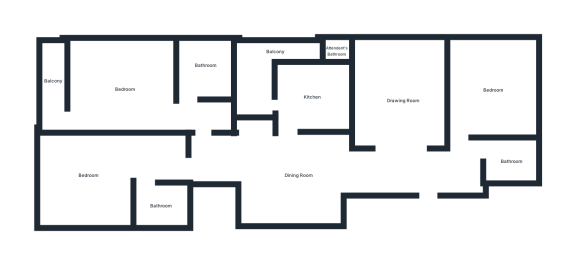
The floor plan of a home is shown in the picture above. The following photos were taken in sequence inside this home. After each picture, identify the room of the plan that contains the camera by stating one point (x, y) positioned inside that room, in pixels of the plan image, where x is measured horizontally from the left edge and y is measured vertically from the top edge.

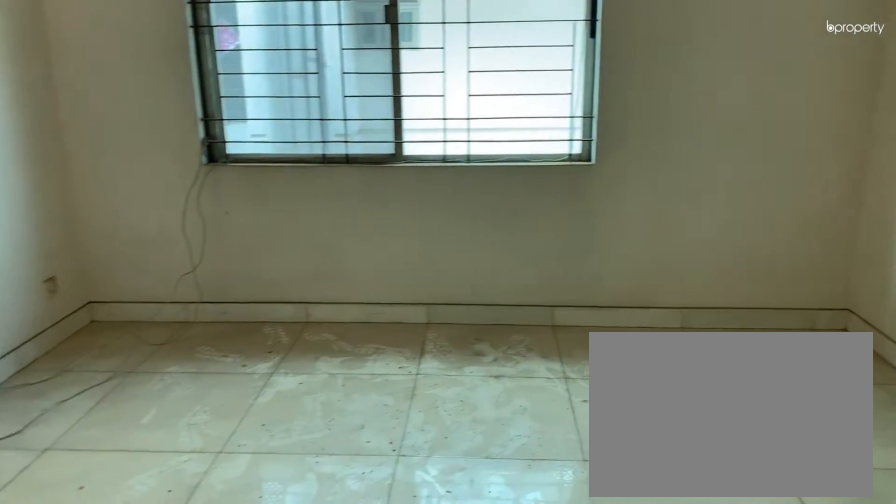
(404, 95)
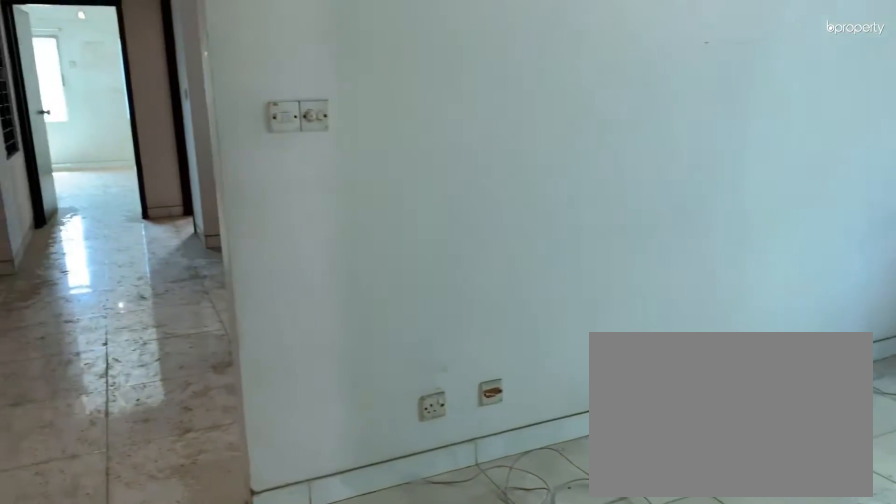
(404, 95)
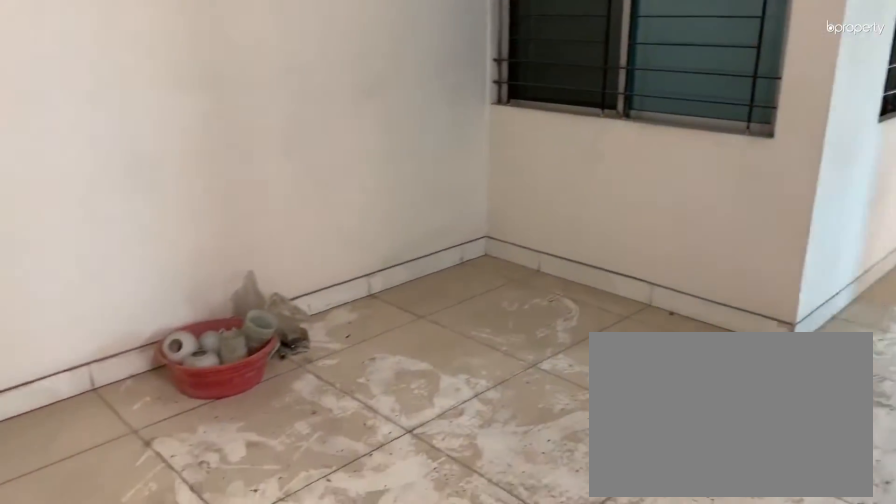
(295, 184)
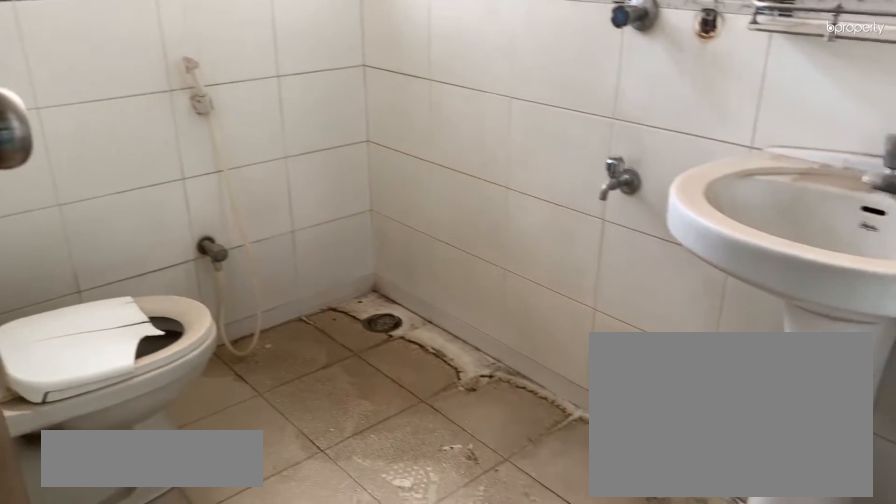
(511, 161)
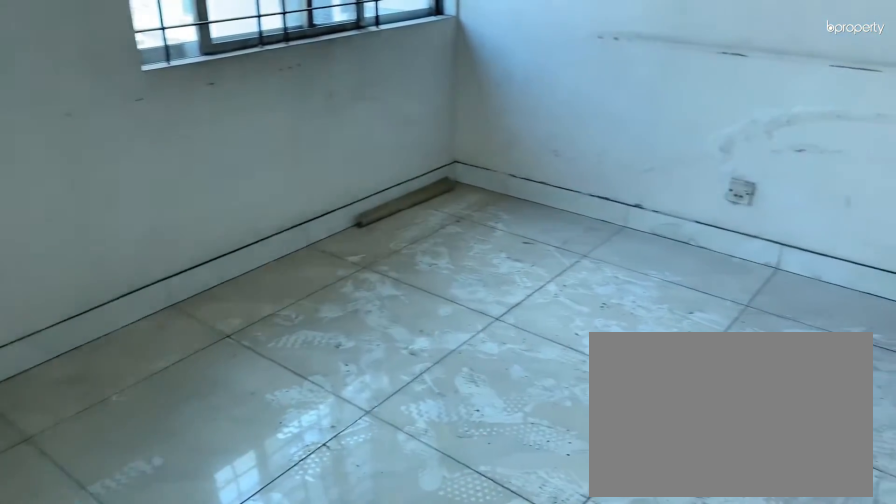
(494, 87)
